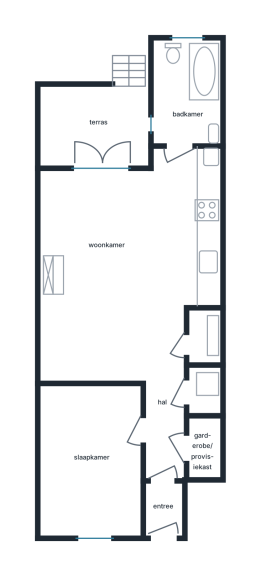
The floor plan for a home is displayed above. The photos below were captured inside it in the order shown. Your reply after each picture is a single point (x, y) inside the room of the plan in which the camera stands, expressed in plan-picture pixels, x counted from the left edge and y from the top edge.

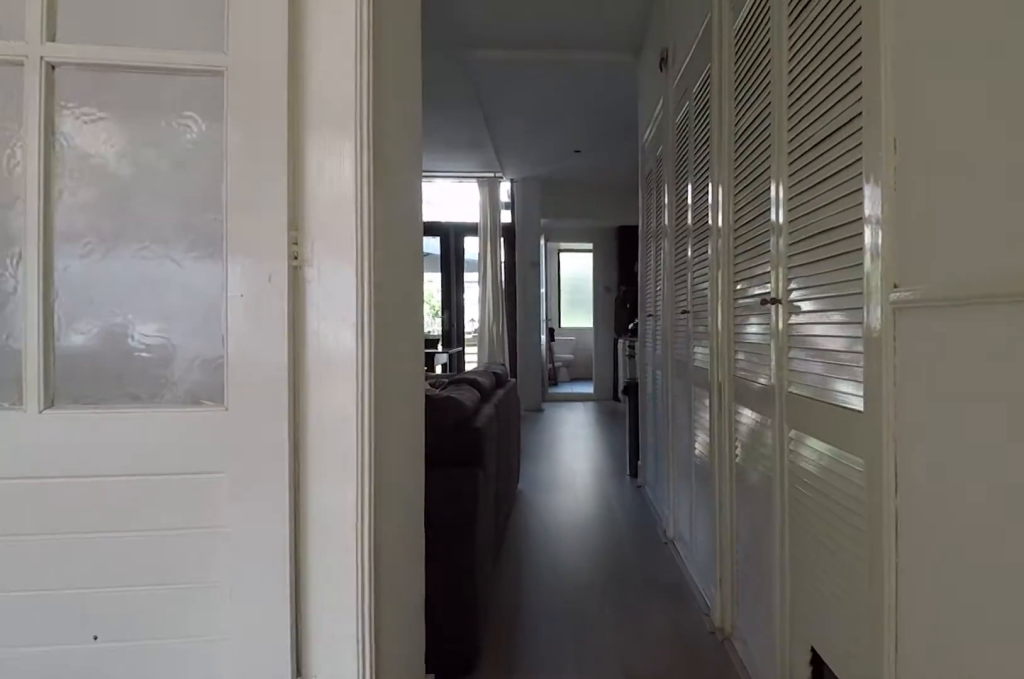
(164, 456)
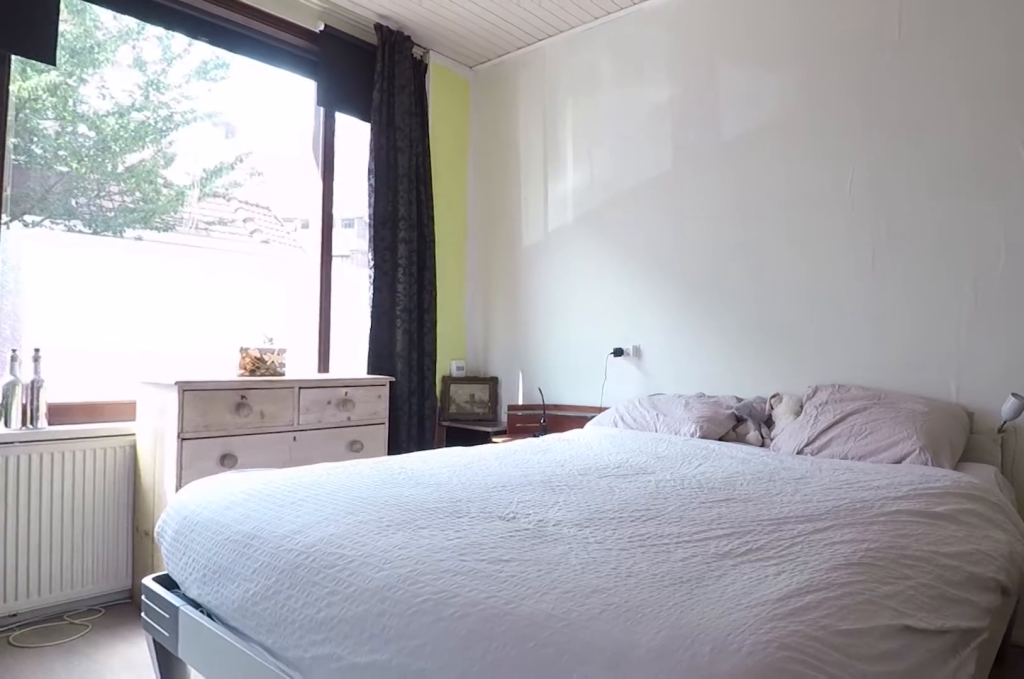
(91, 460)
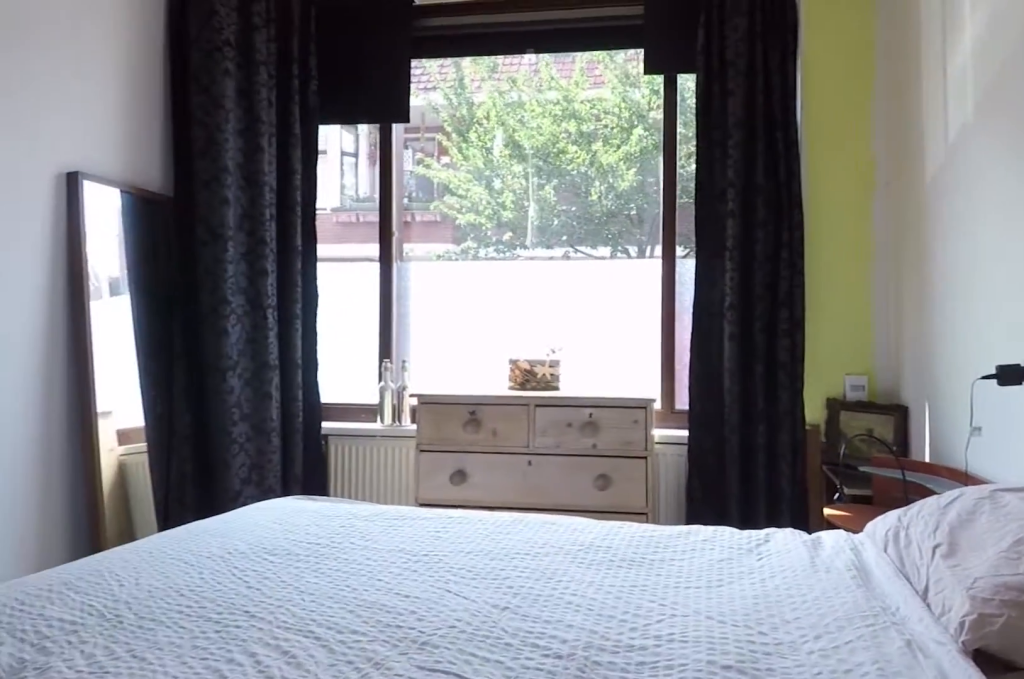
(91, 460)
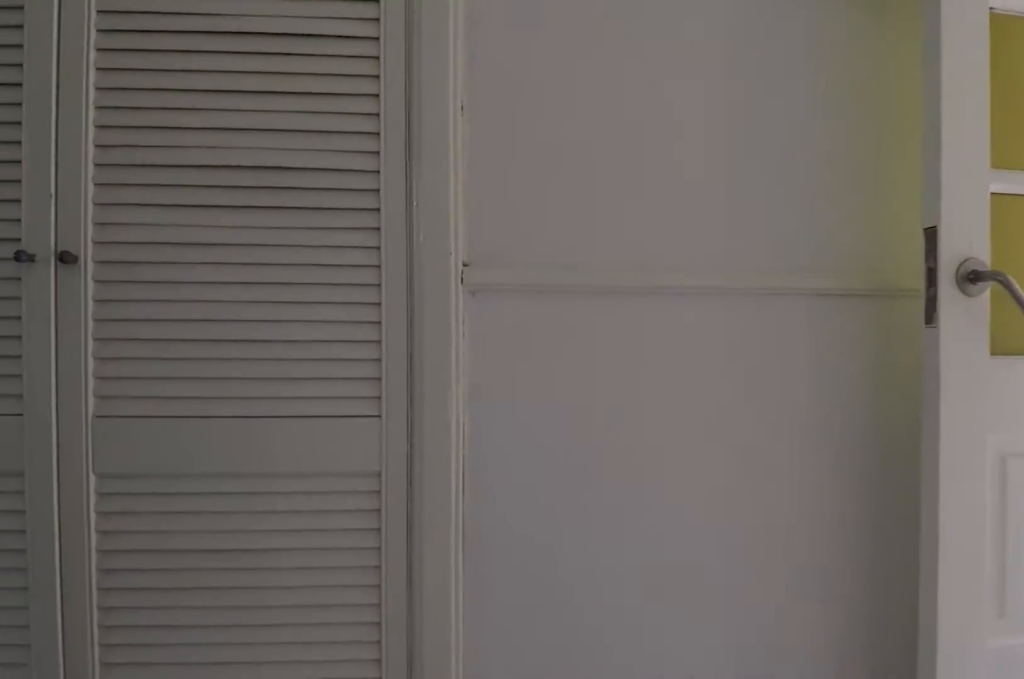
(164, 457)
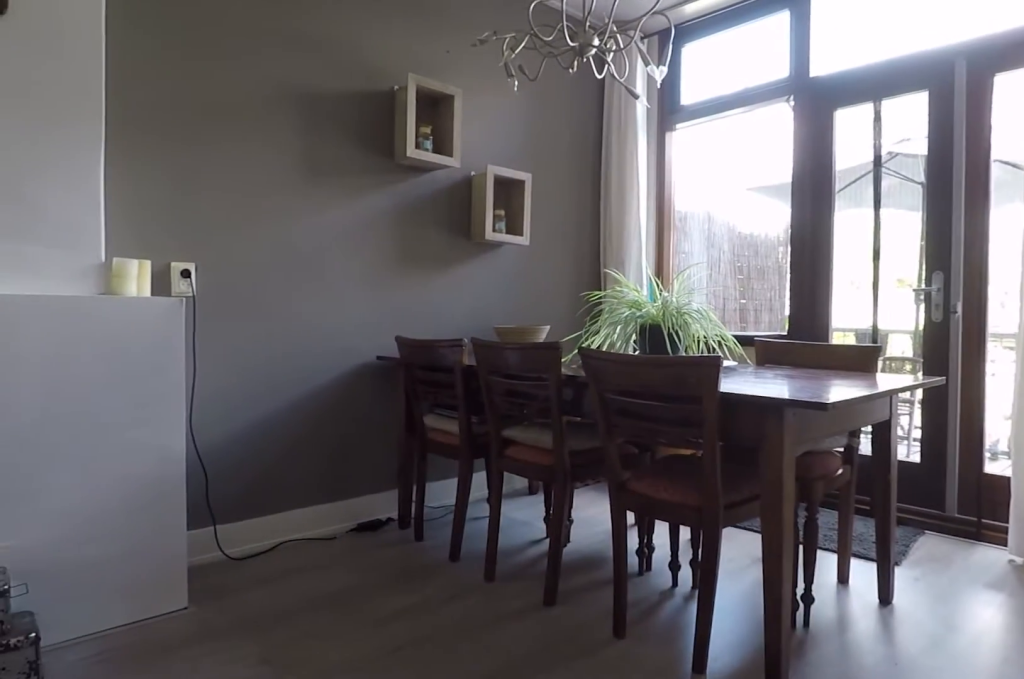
(112, 345)
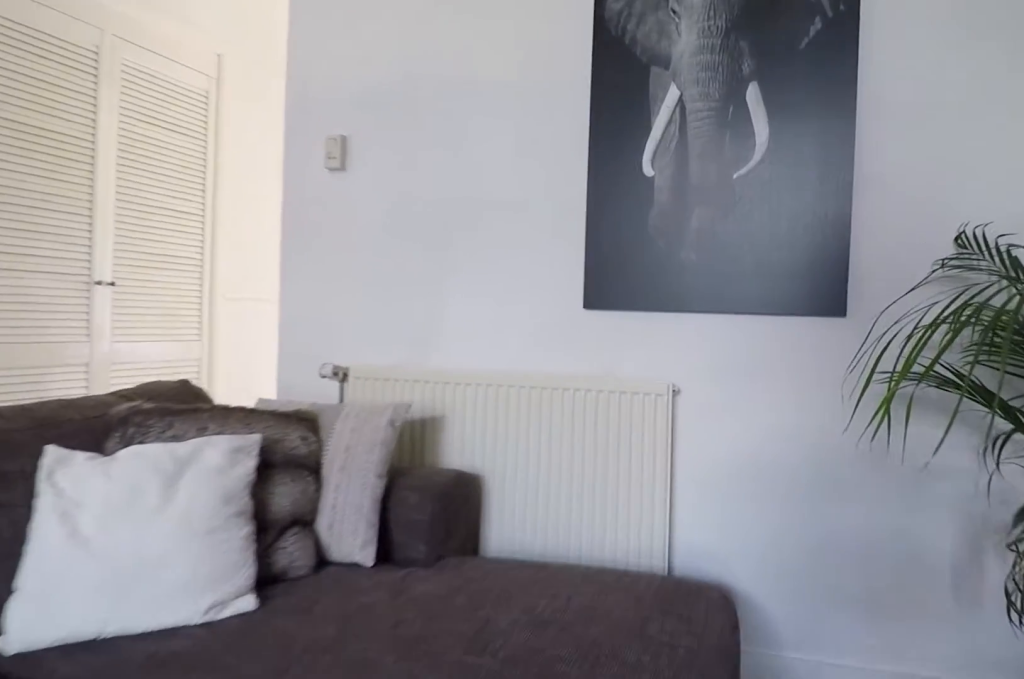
(112, 345)
